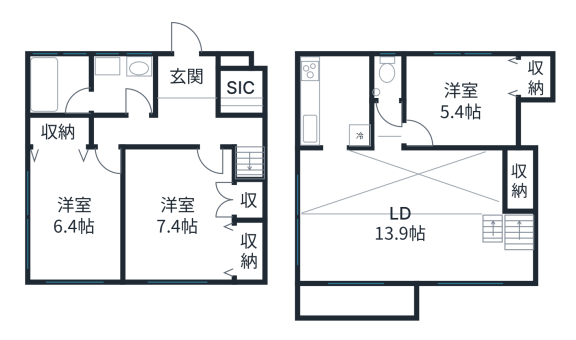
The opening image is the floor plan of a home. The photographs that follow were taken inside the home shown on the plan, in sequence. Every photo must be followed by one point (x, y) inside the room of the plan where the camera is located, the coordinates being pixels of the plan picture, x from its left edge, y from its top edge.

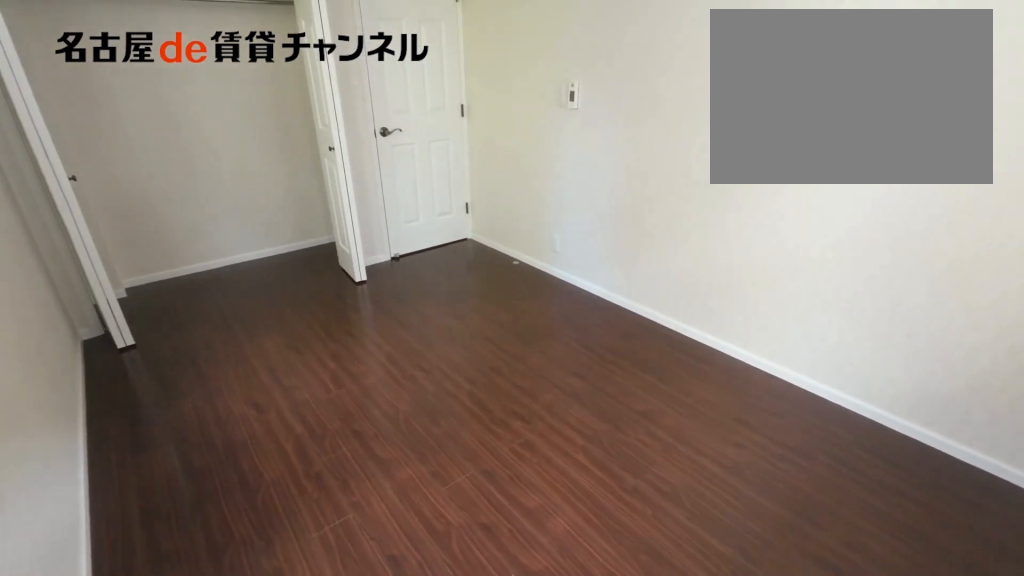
(75, 205)
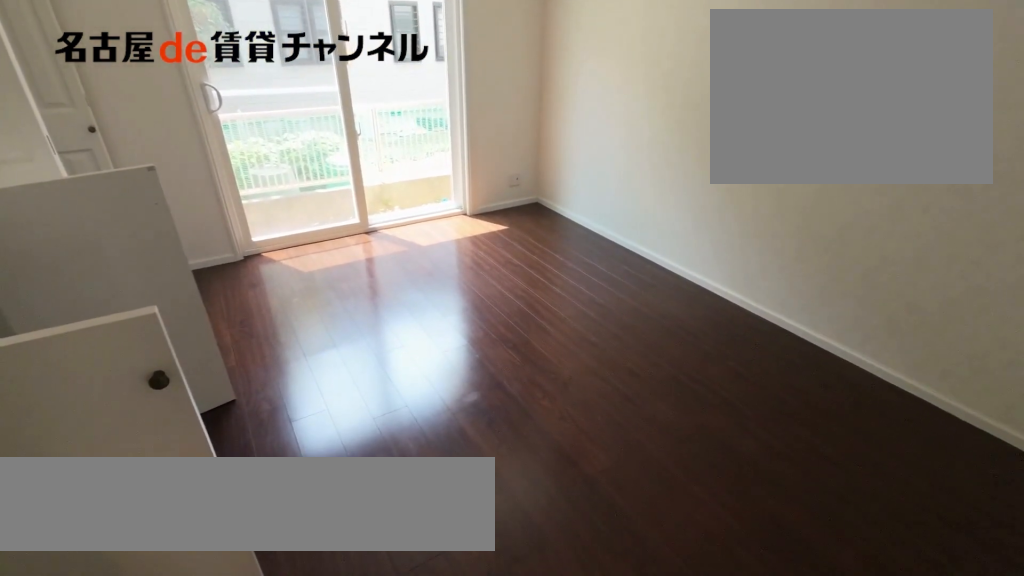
(189, 218)
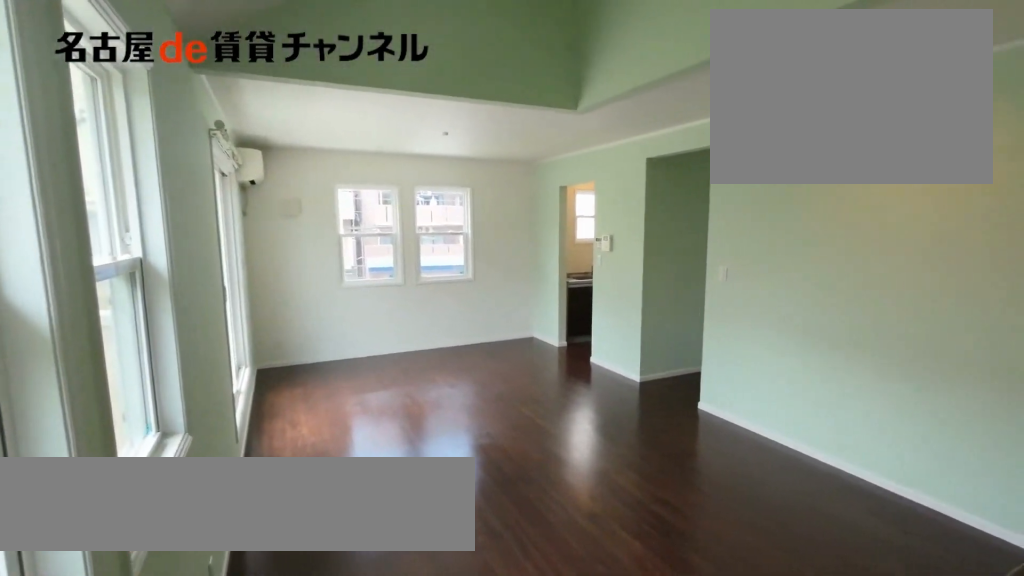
(416, 217)
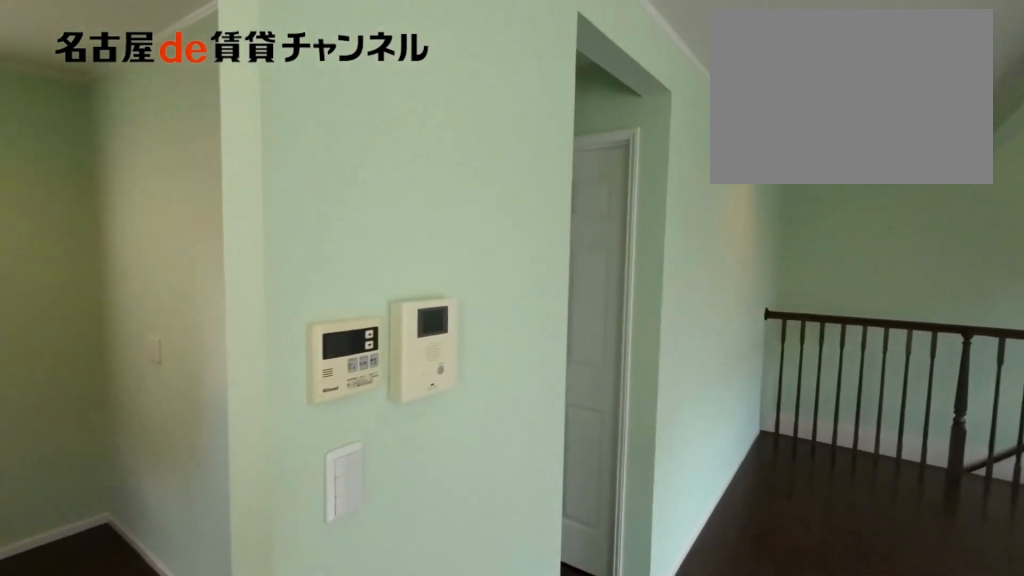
(416, 217)
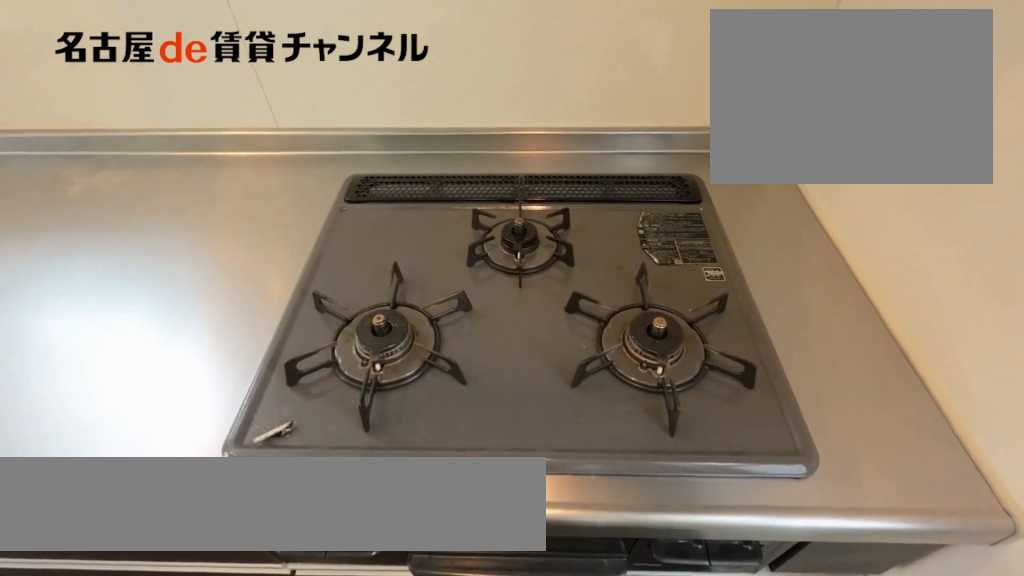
(334, 101)
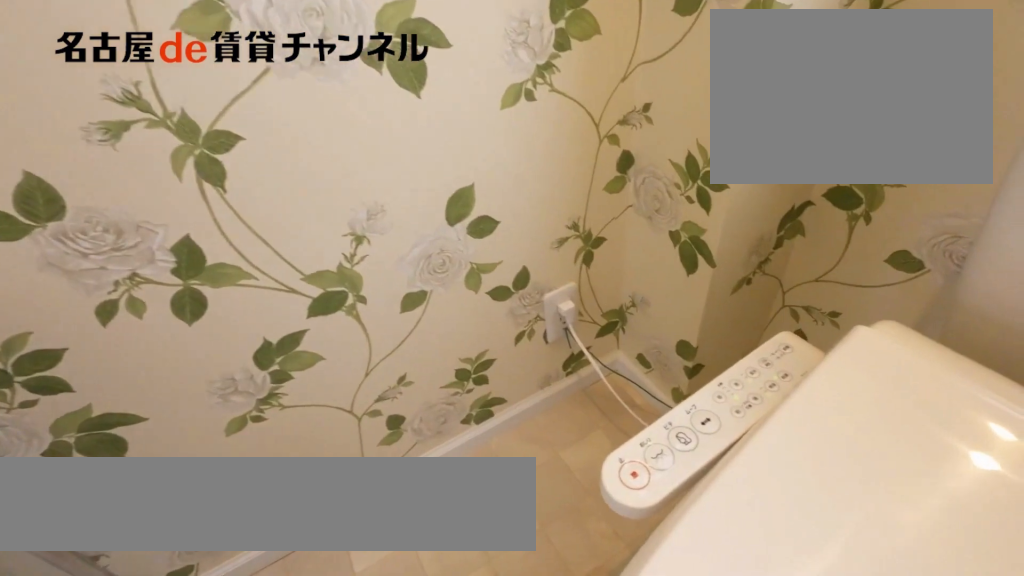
(387, 79)
